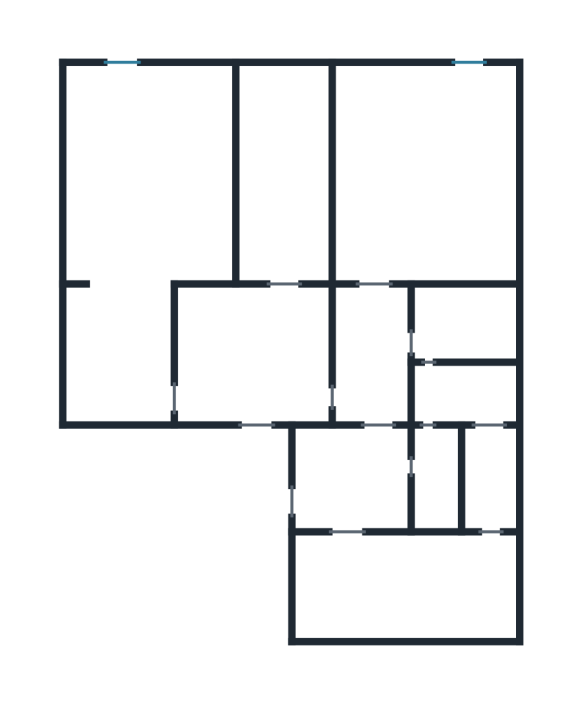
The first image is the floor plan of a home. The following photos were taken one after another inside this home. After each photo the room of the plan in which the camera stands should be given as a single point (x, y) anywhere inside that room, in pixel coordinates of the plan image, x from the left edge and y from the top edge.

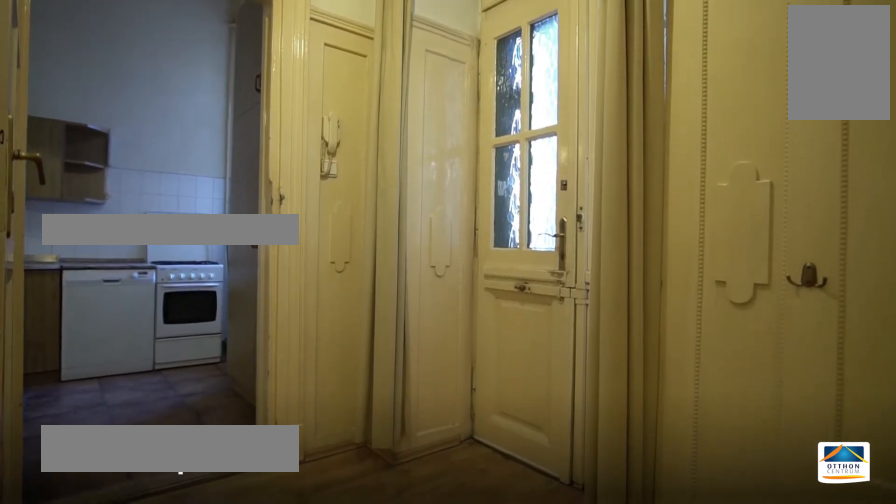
(356, 477)
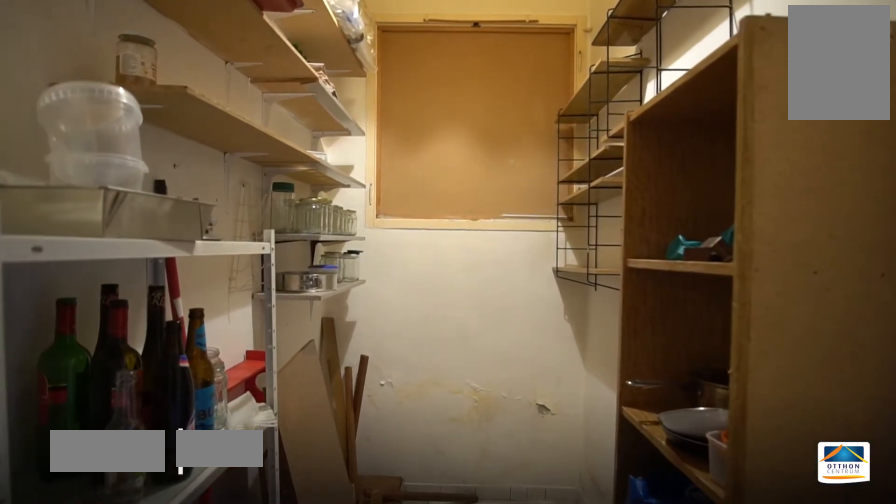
(488, 475)
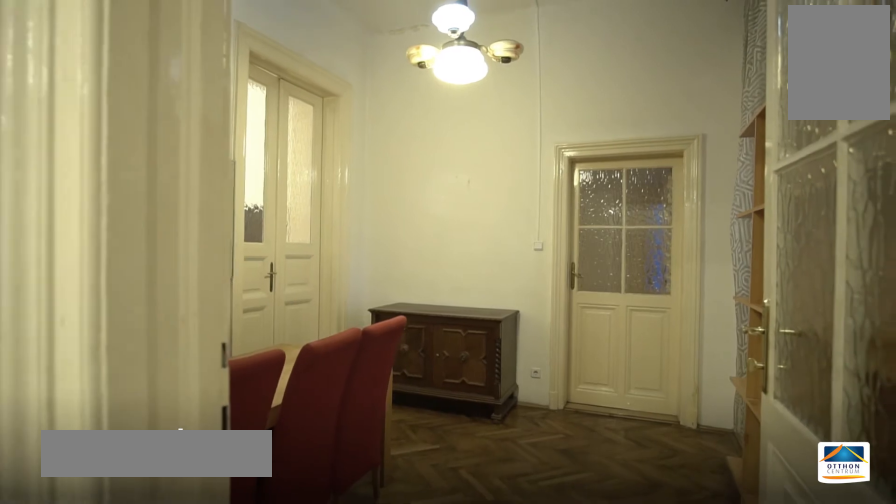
(246, 355)
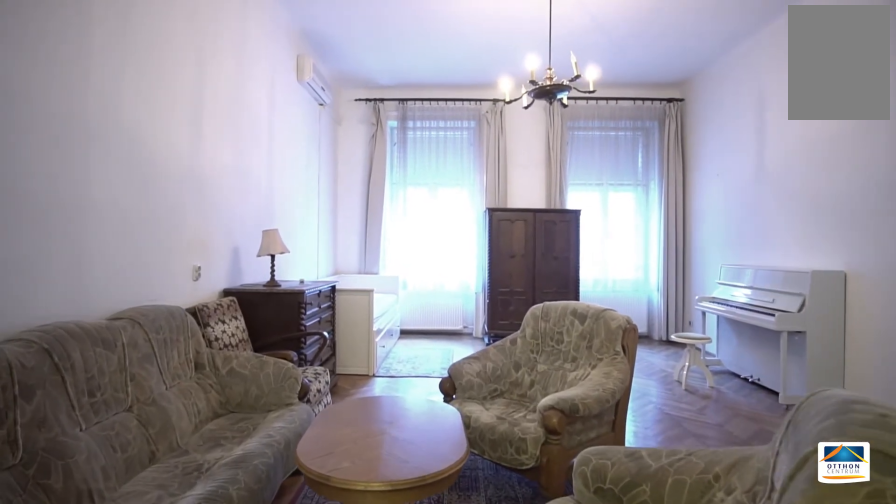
(156, 183)
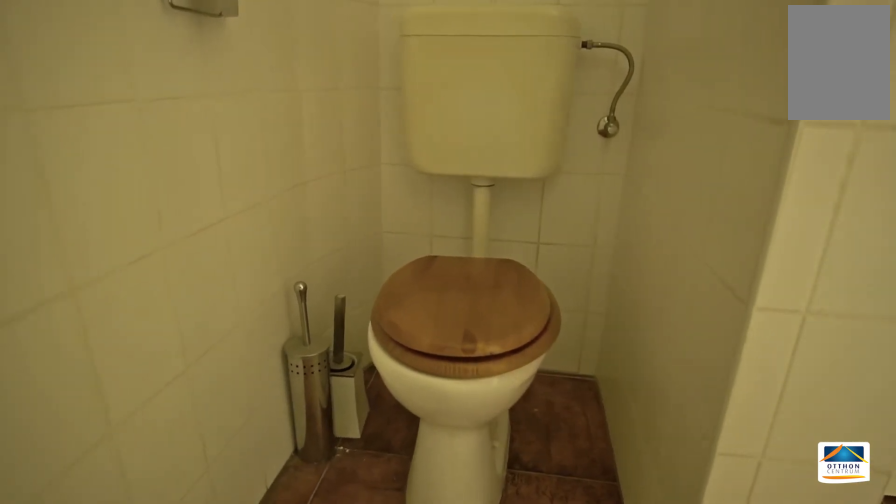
(462, 321)
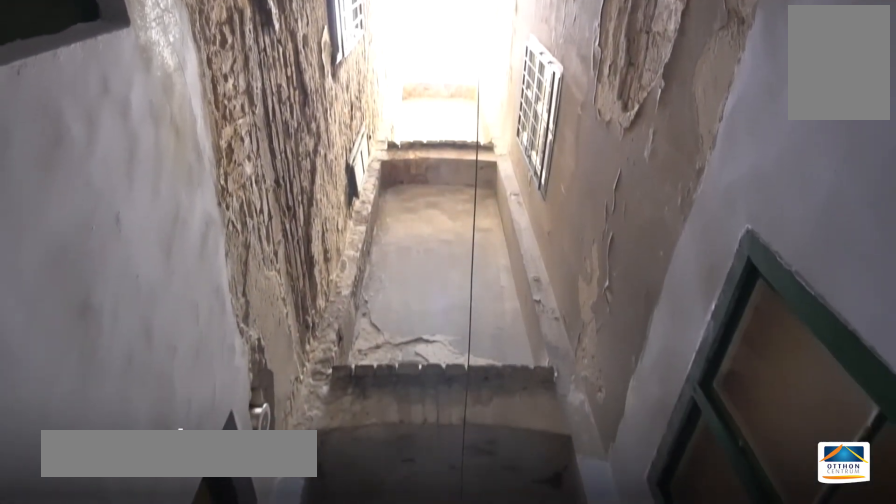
(464, 390)
